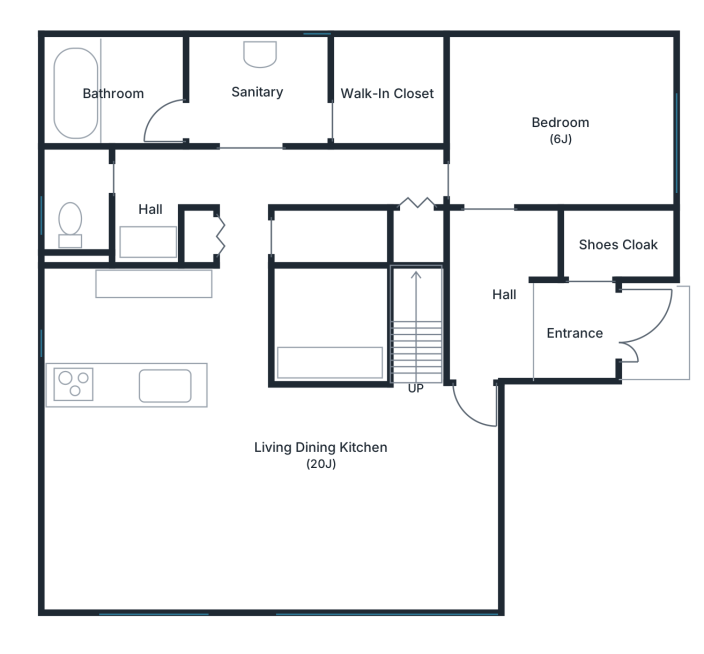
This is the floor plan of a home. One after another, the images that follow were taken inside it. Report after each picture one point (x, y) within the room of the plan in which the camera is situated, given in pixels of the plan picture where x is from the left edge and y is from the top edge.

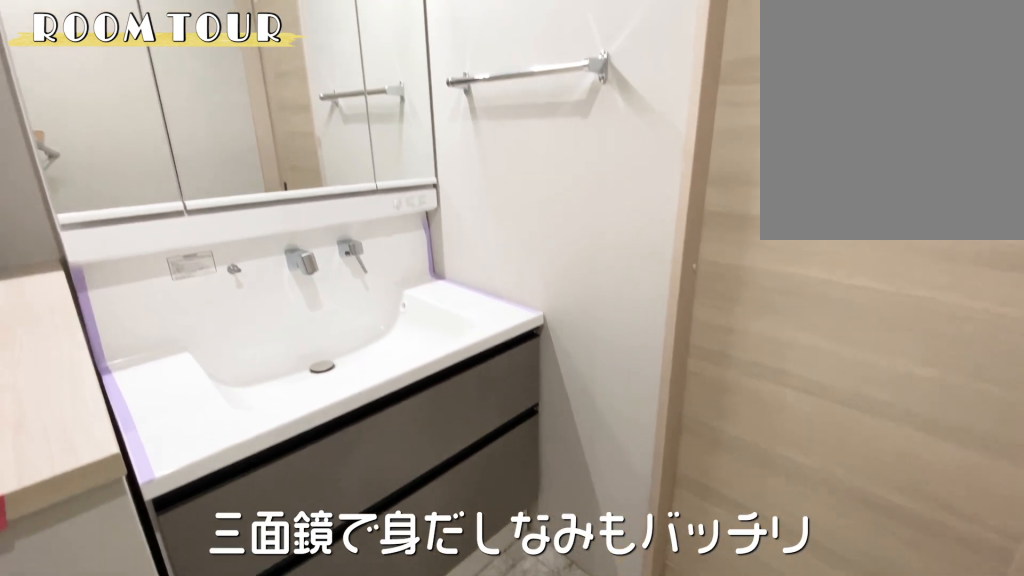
(155, 198)
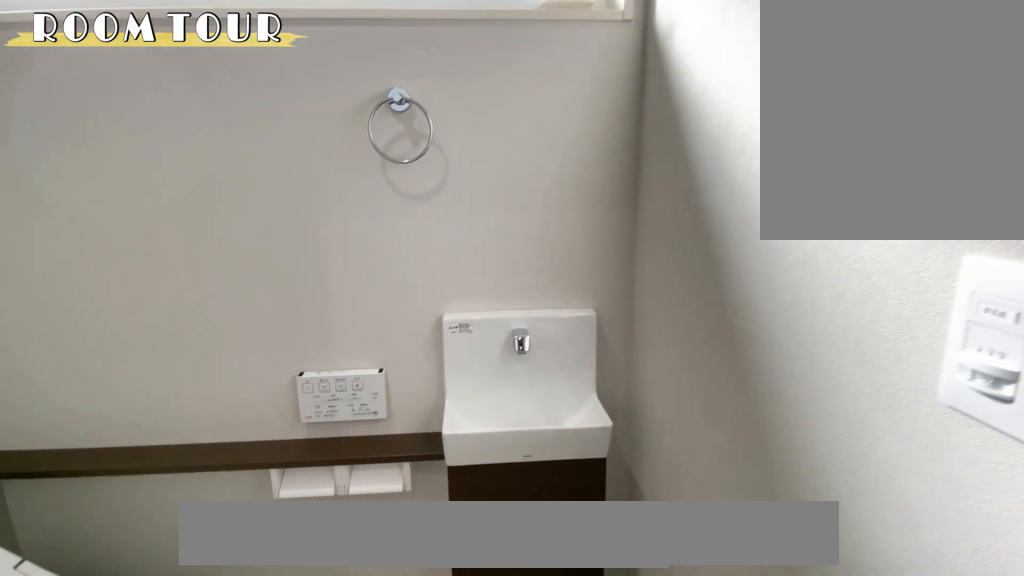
(85, 198)
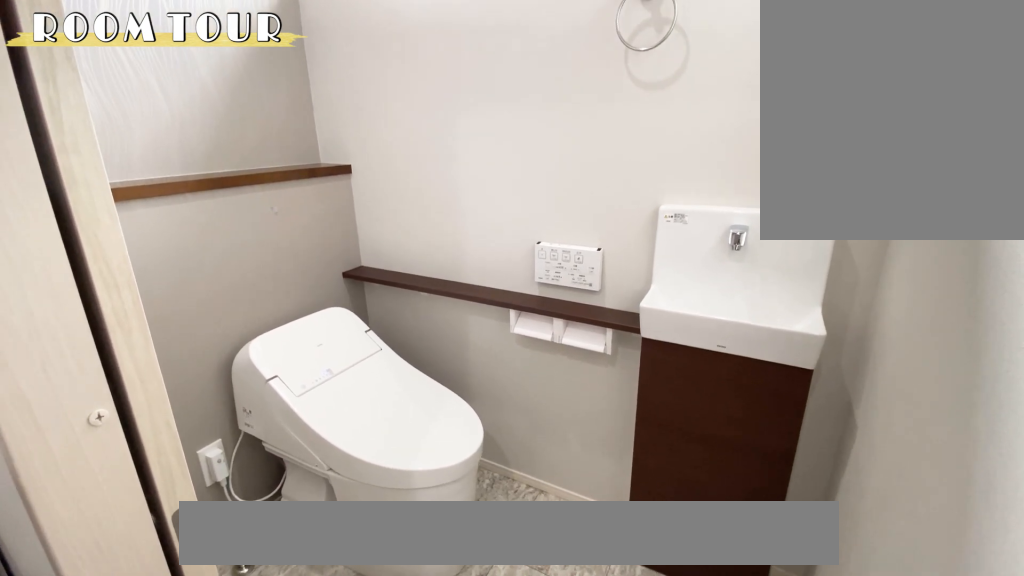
(85, 198)
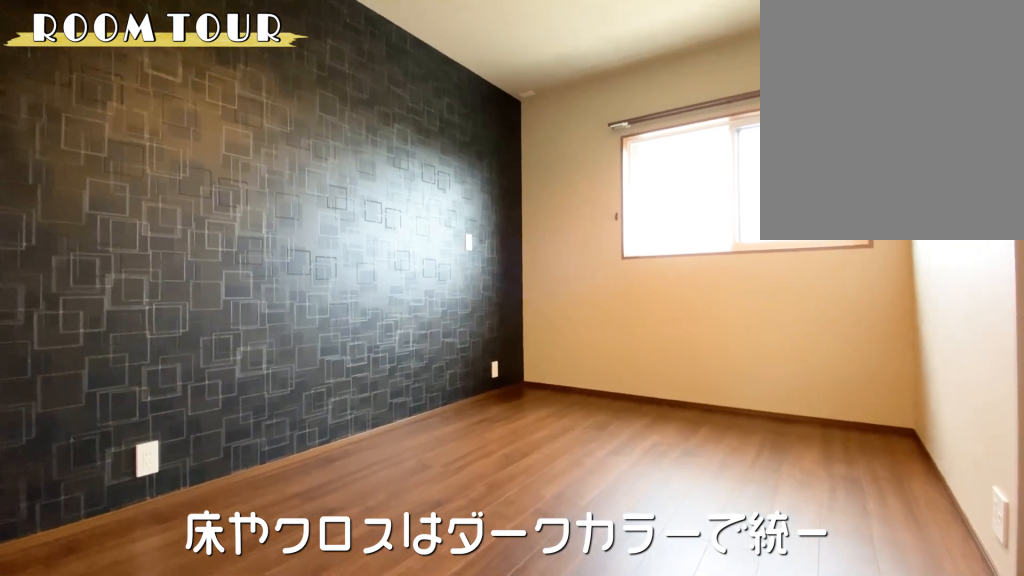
(564, 125)
